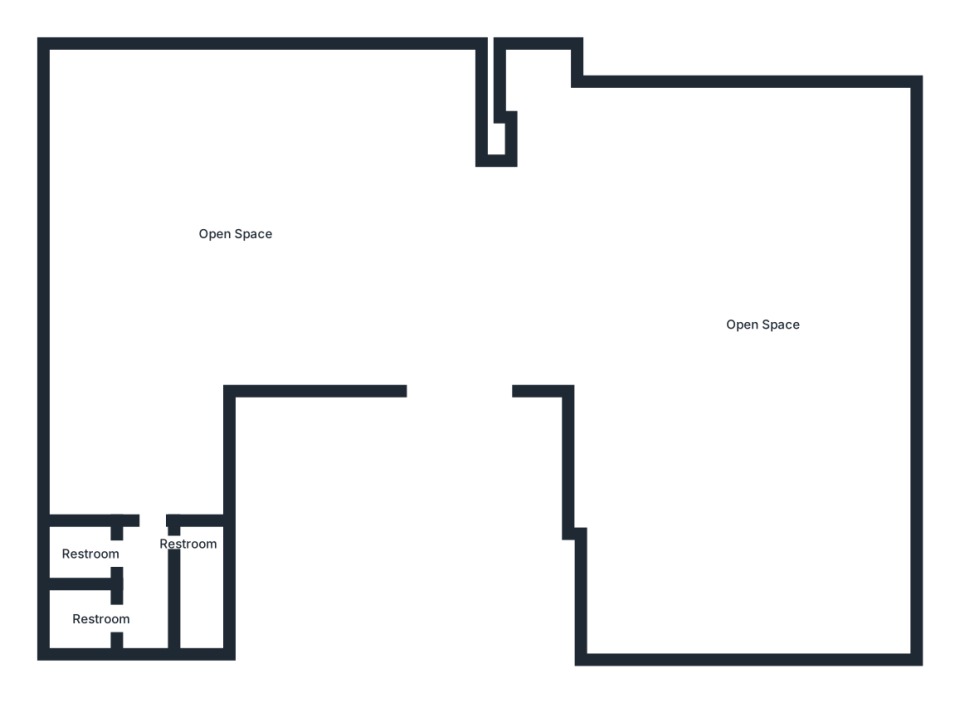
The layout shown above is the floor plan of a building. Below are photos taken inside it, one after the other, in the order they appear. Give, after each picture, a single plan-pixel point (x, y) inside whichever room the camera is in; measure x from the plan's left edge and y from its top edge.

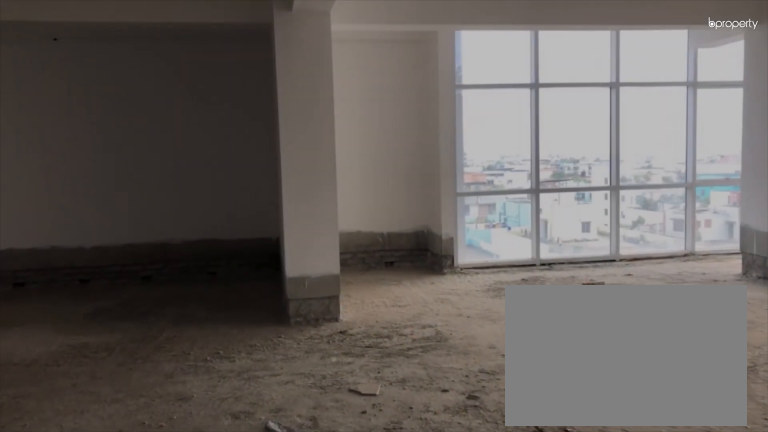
(454, 384)
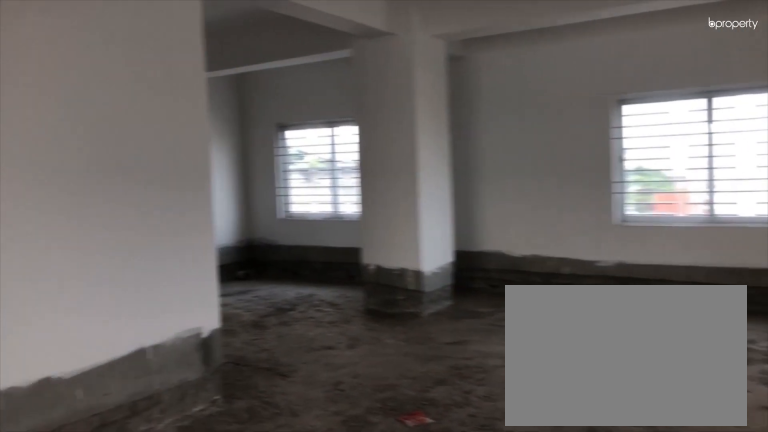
(225, 251)
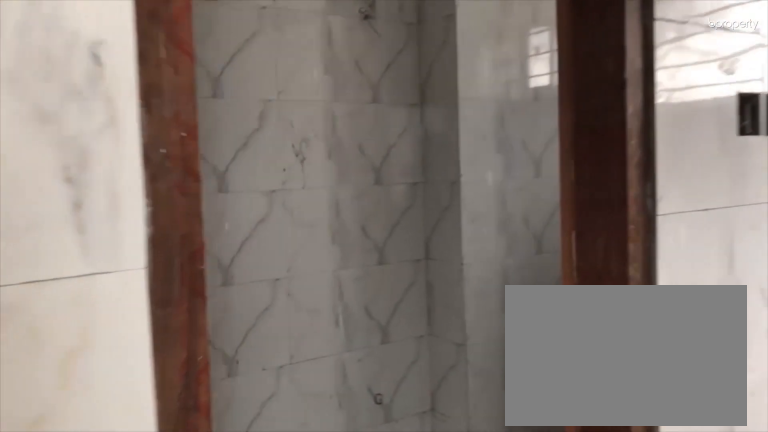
(147, 541)
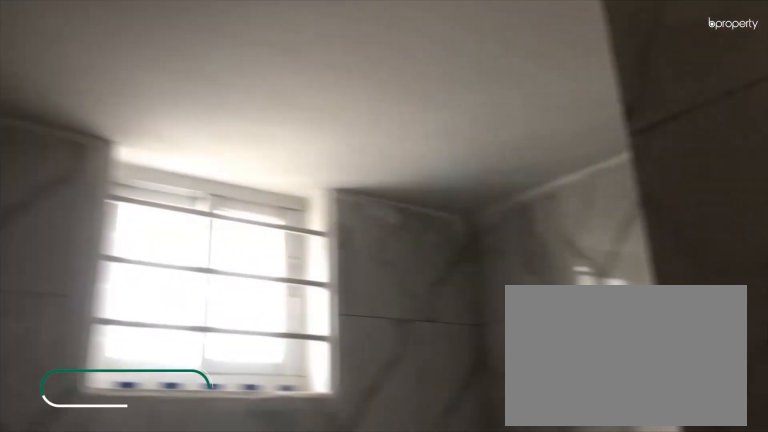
(147, 541)
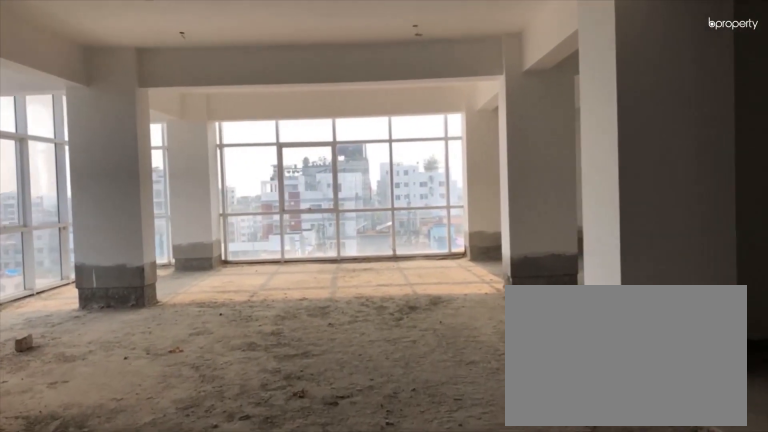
(707, 288)
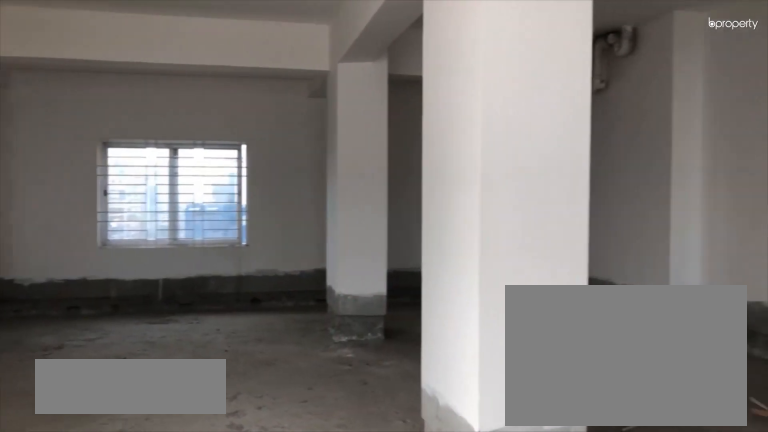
(707, 288)
